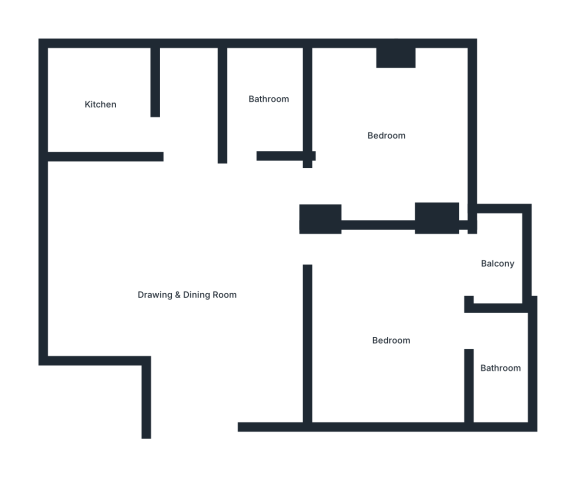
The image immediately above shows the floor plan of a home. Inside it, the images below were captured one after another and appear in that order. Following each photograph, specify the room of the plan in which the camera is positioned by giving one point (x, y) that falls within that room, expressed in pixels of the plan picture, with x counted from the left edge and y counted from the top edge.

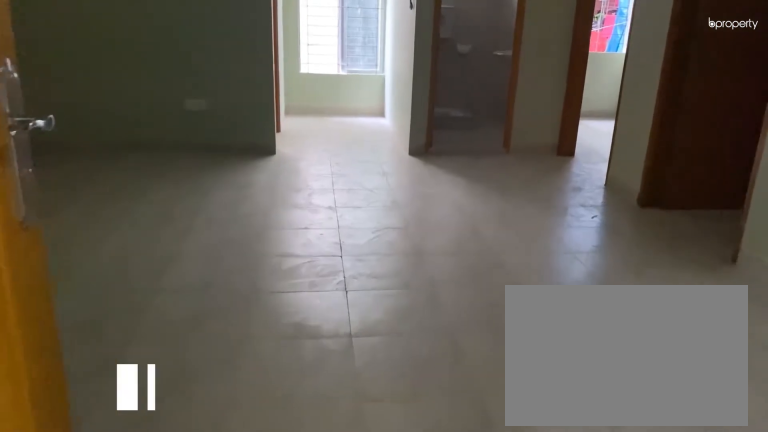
(194, 416)
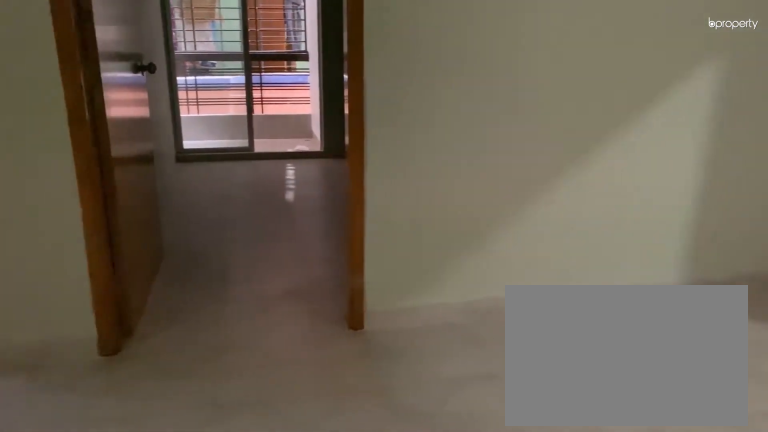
(192, 300)
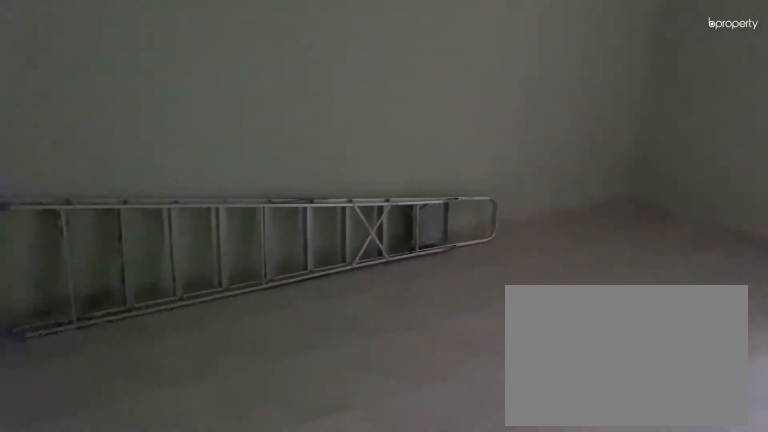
(192, 300)
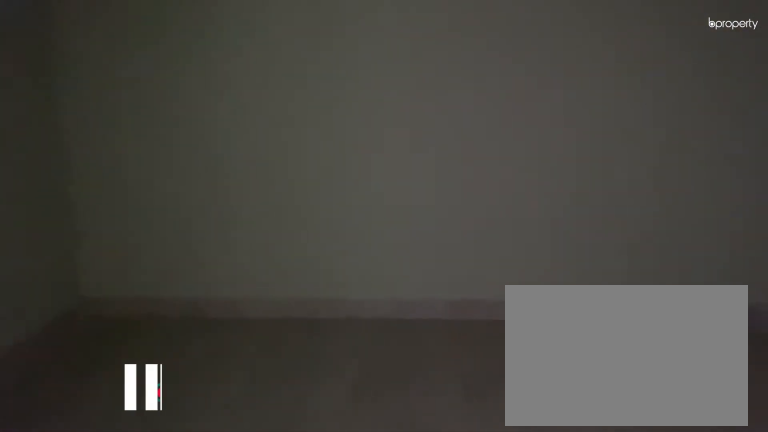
(392, 343)
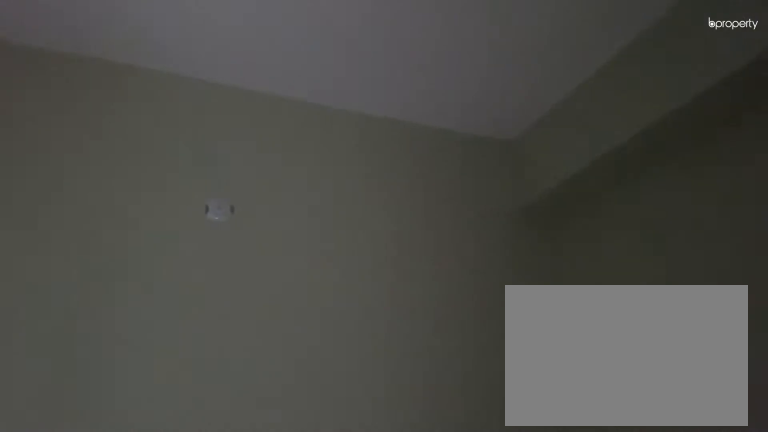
(392, 343)
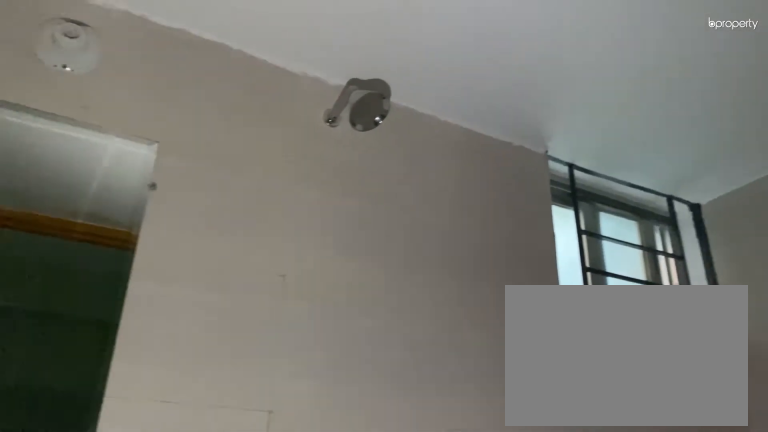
(501, 369)
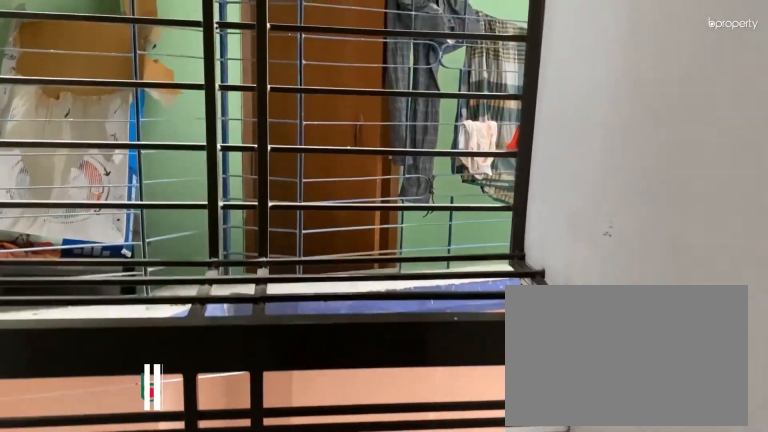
(501, 261)
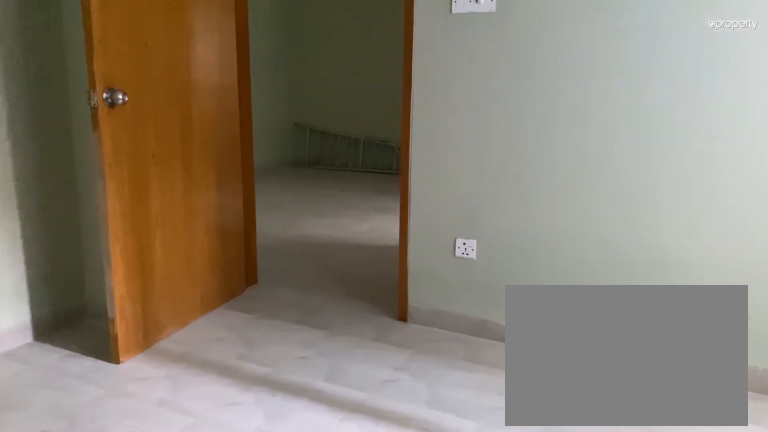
(387, 134)
